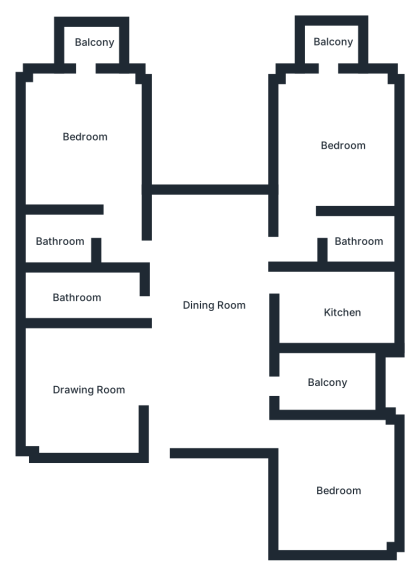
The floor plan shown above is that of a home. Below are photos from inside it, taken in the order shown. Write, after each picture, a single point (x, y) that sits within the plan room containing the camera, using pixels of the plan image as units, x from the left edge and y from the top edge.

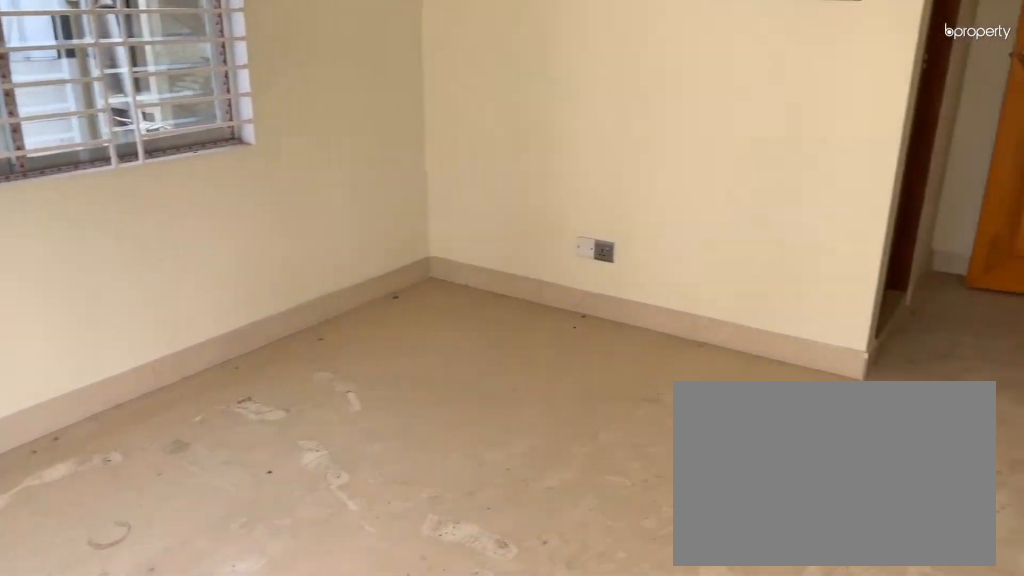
(333, 140)
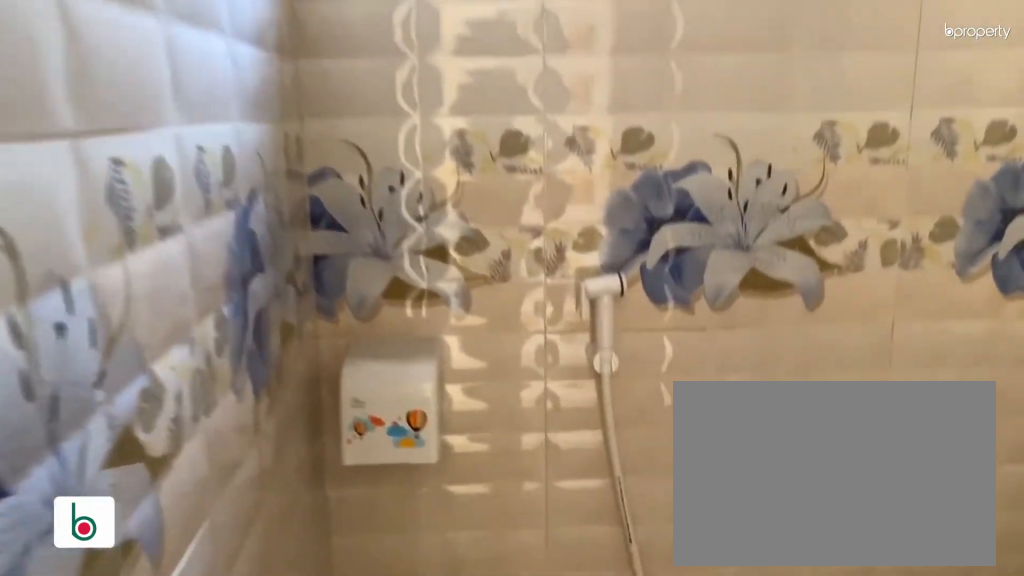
(351, 240)
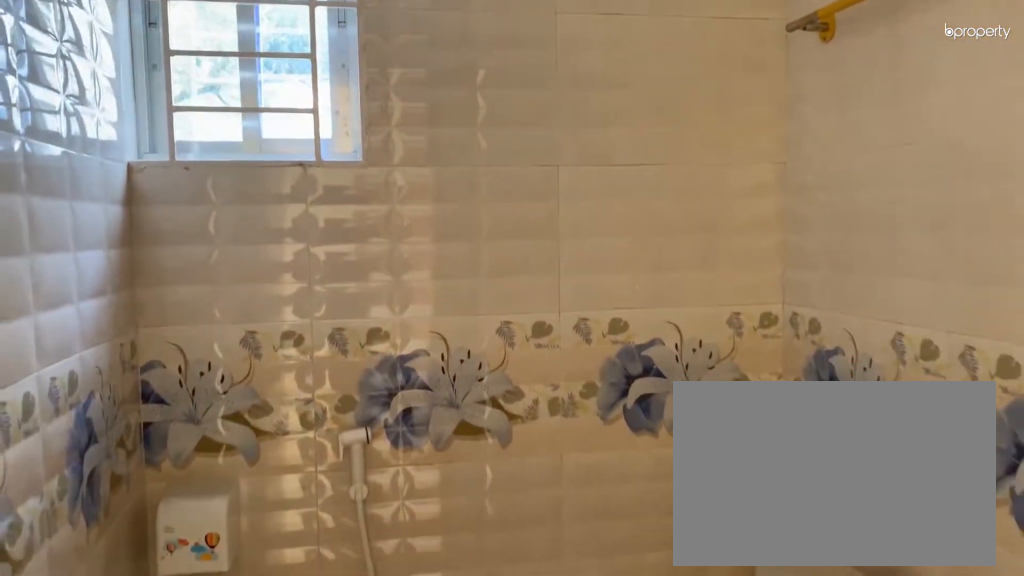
(352, 240)
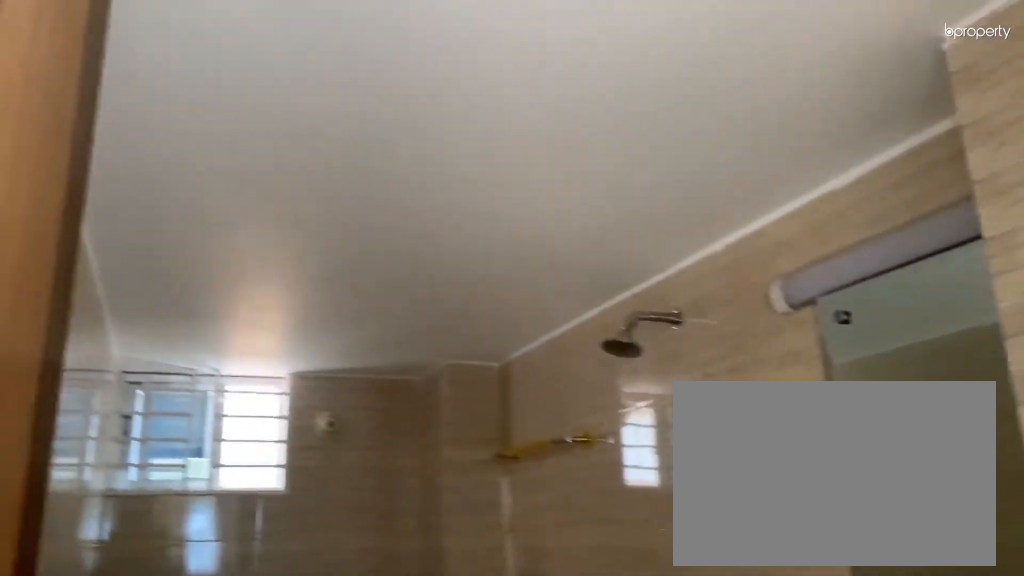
(75, 295)
